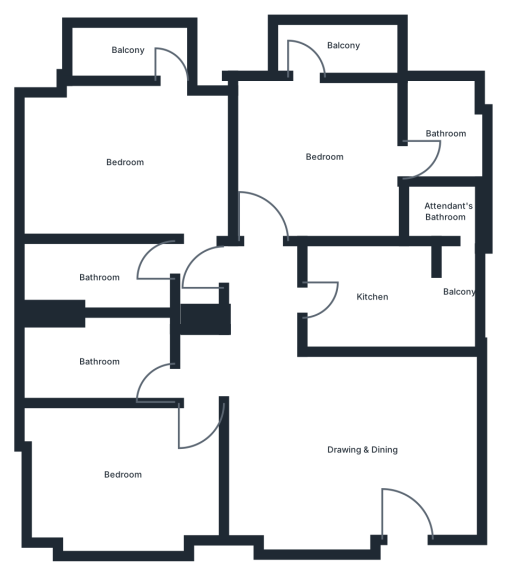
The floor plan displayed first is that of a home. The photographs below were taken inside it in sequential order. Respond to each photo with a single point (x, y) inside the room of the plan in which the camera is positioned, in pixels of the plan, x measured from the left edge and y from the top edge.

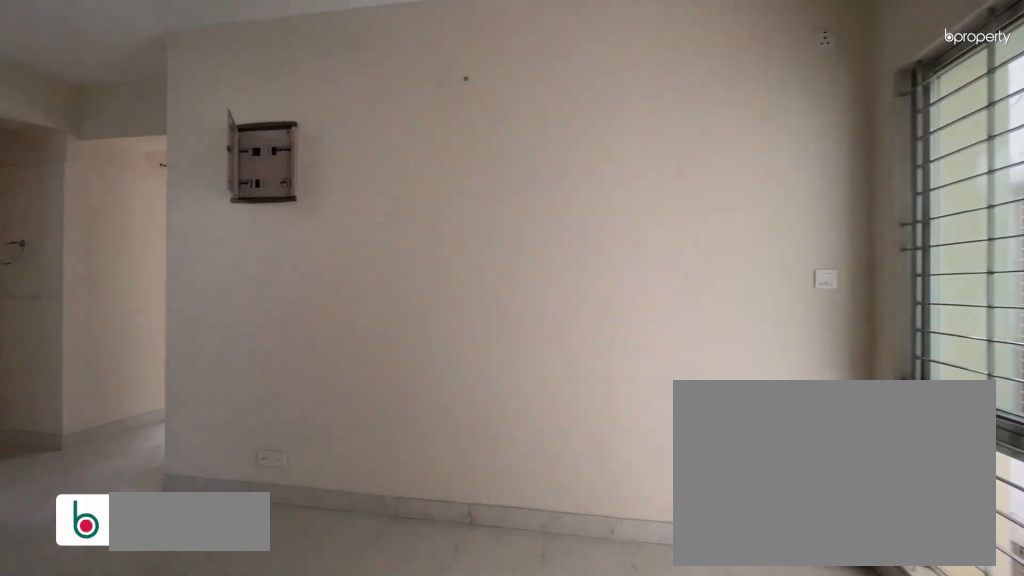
(362, 452)
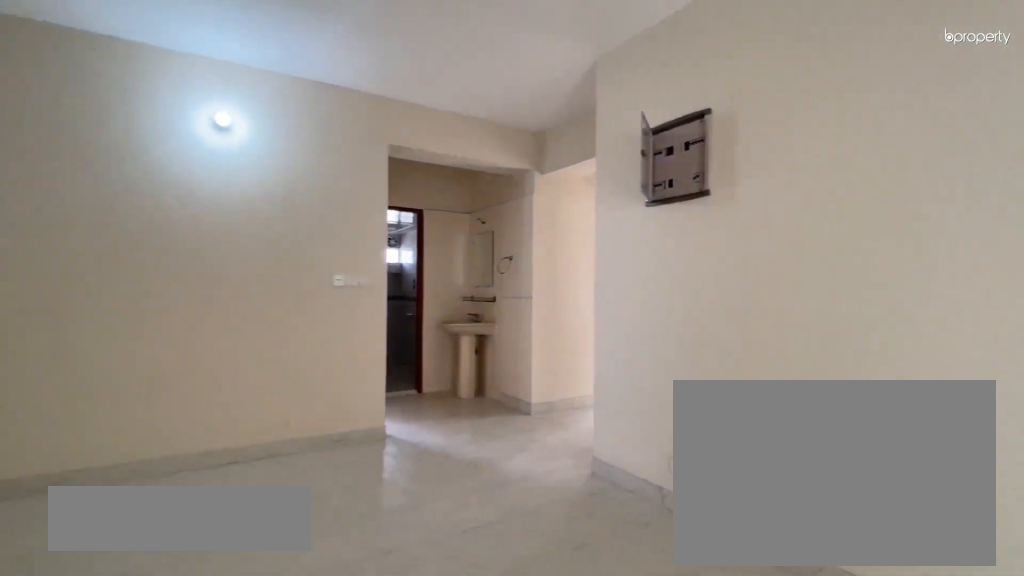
(362, 452)
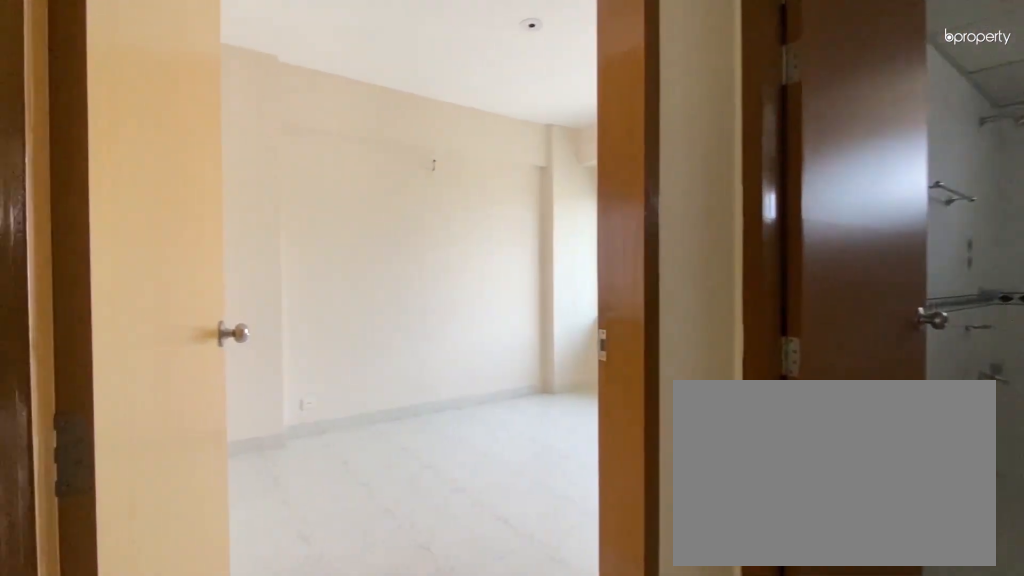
(201, 407)
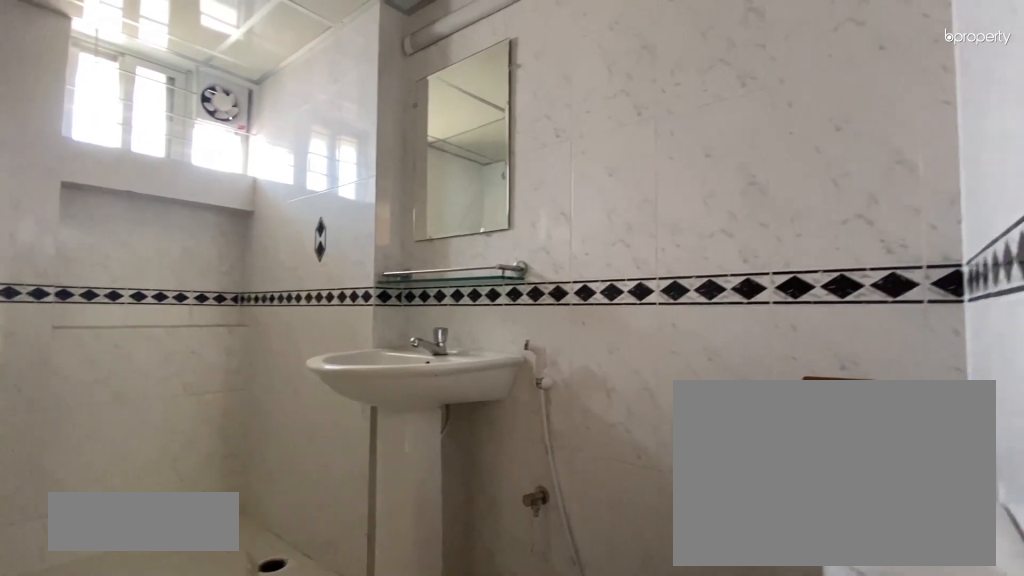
(97, 362)
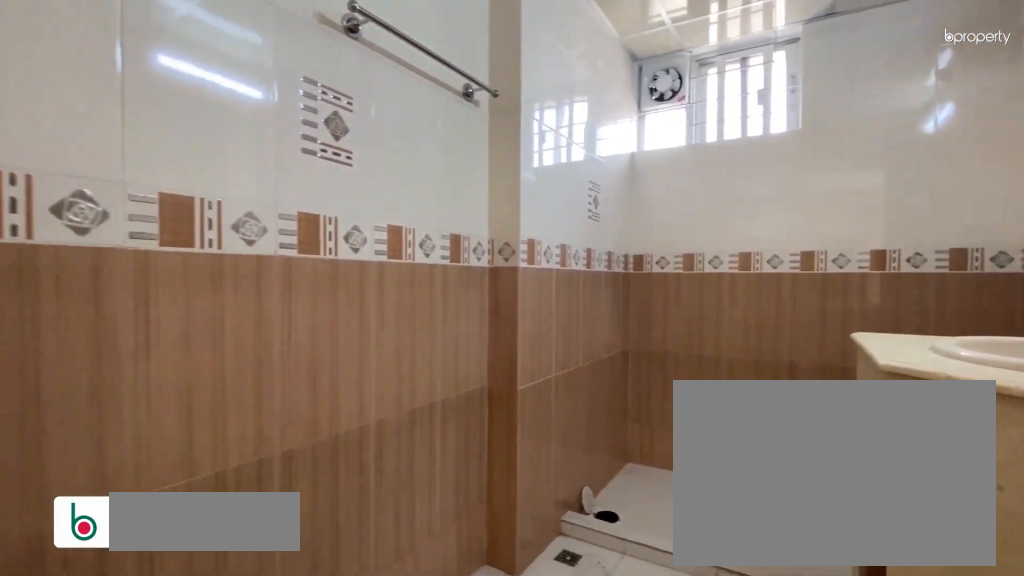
(98, 277)
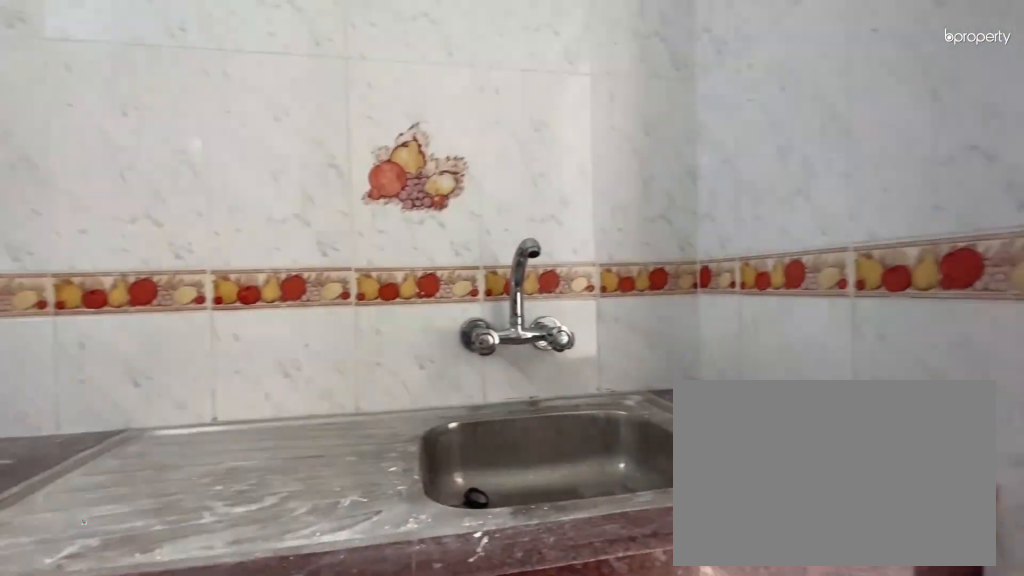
(370, 297)
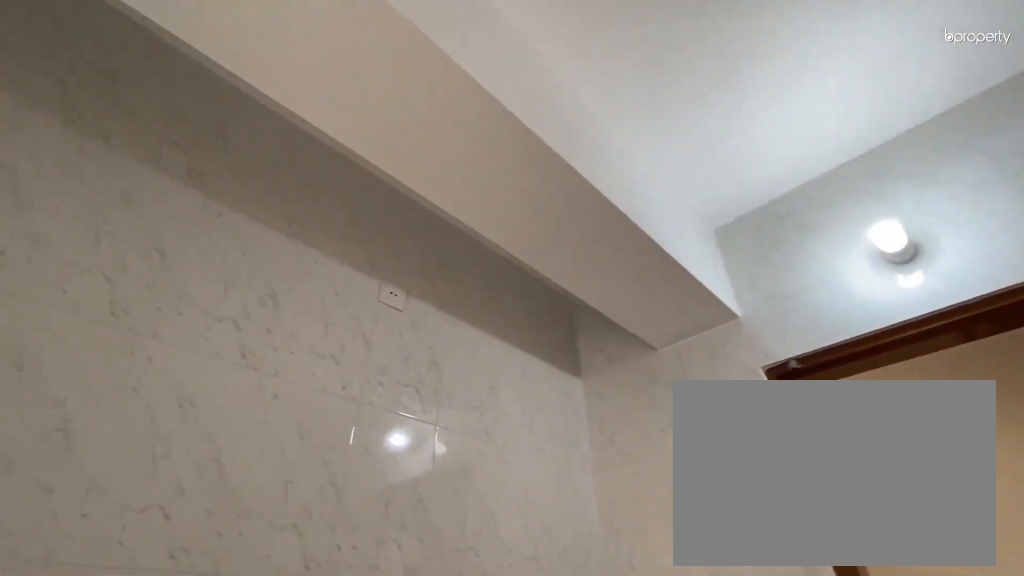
(370, 297)
